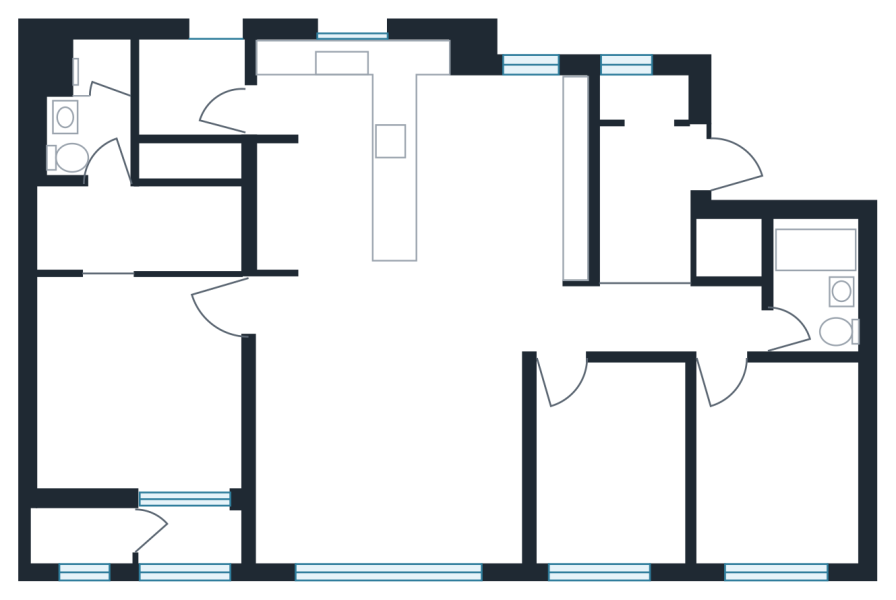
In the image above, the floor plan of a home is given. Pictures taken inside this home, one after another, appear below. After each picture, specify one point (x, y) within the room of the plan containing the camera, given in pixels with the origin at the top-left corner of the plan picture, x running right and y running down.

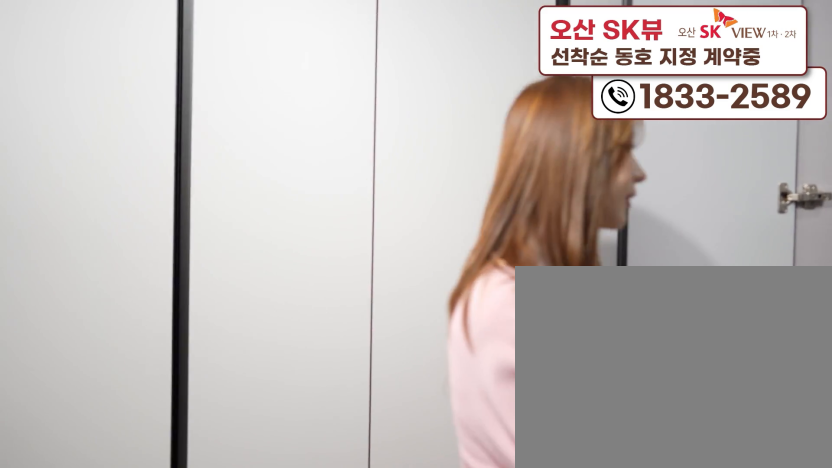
(652, 179)
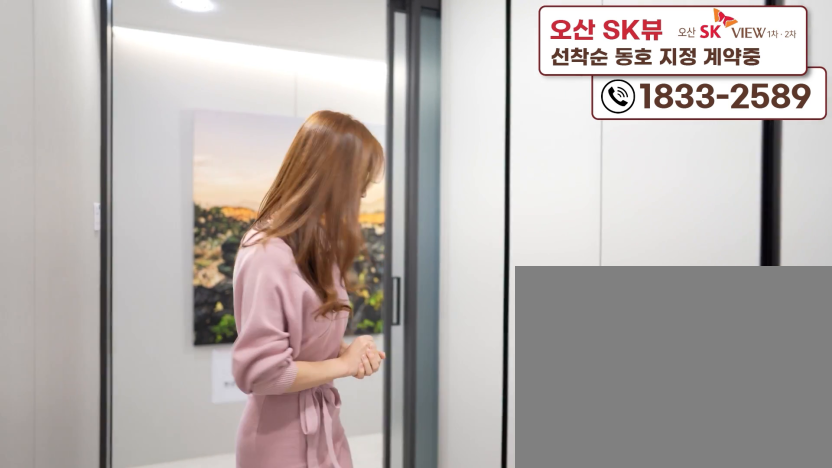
(652, 179)
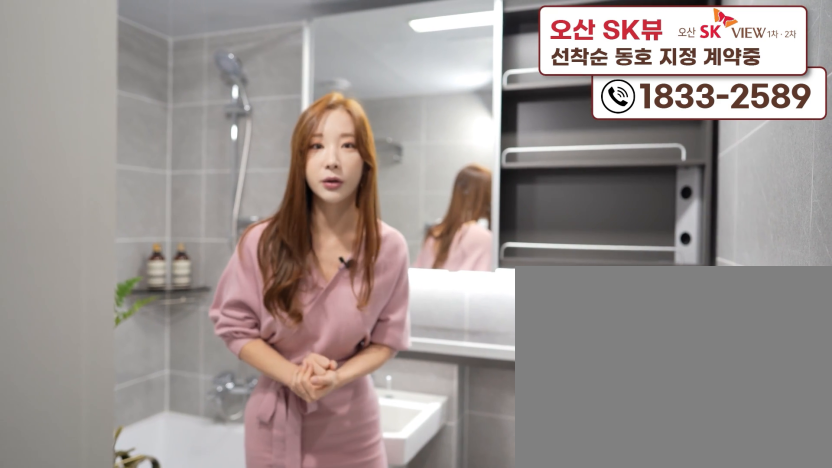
(822, 312)
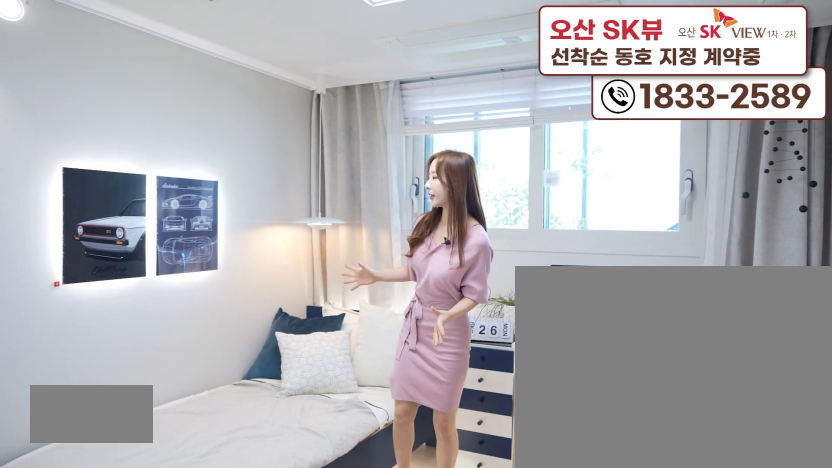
(769, 512)
